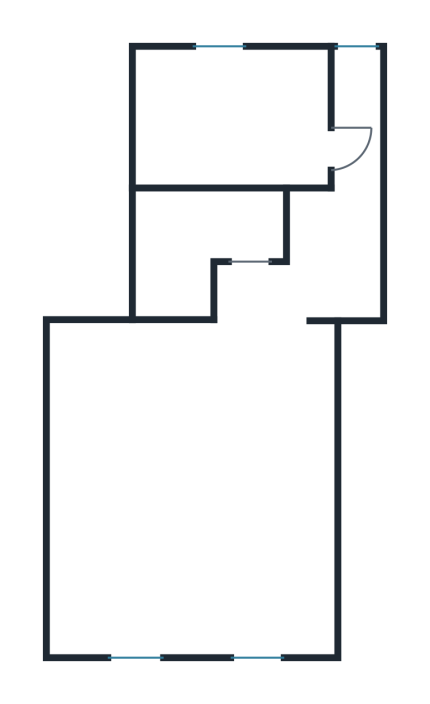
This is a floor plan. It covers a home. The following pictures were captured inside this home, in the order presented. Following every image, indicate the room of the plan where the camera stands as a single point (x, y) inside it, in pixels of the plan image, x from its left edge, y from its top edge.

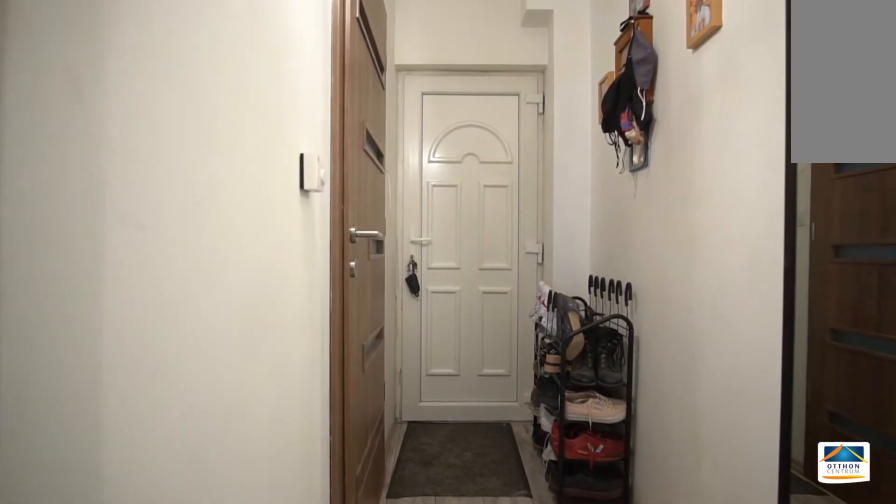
(355, 204)
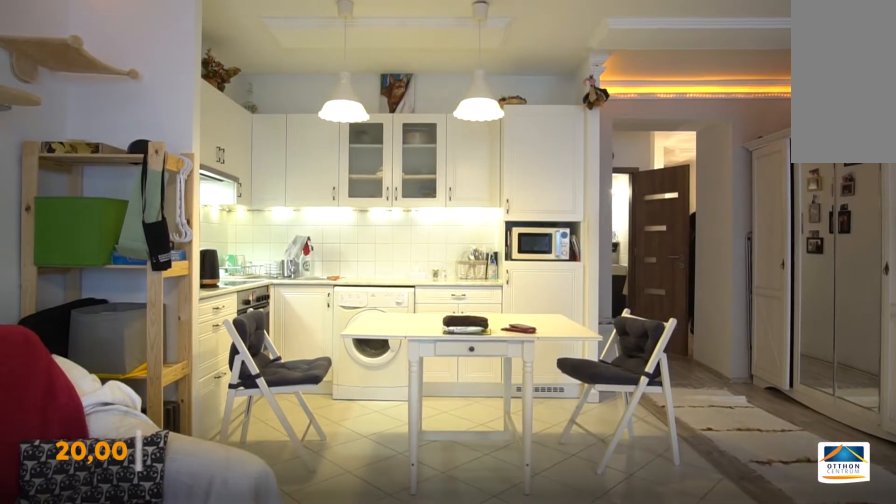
(198, 492)
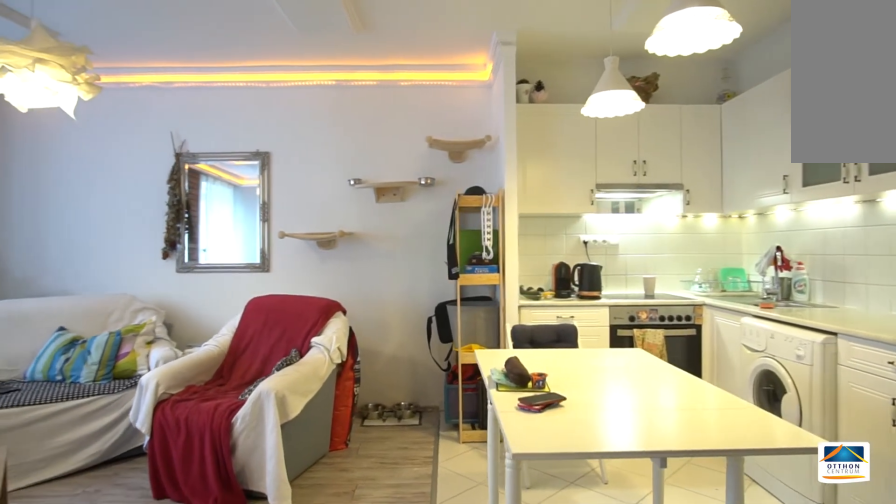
(200, 492)
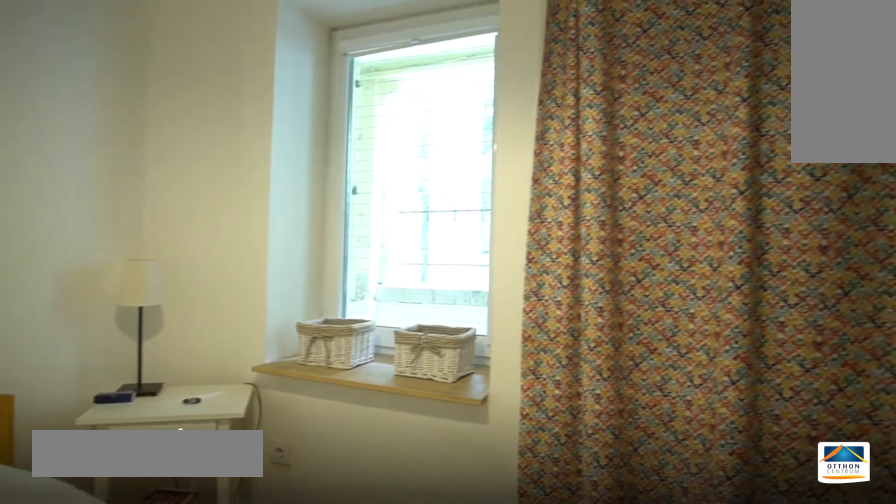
(219, 108)
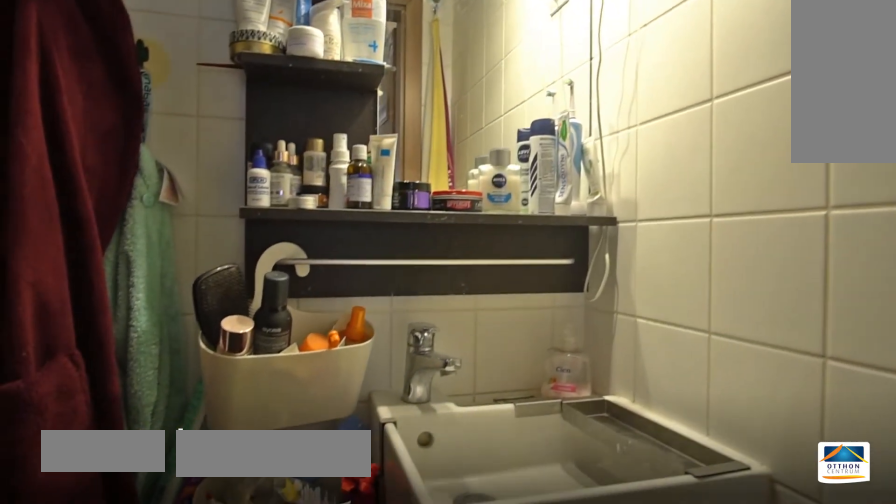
(212, 228)
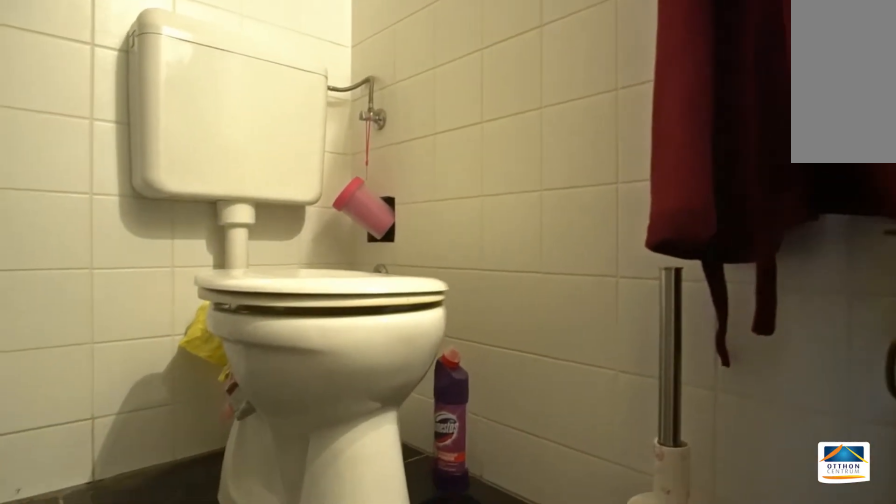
(212, 230)
